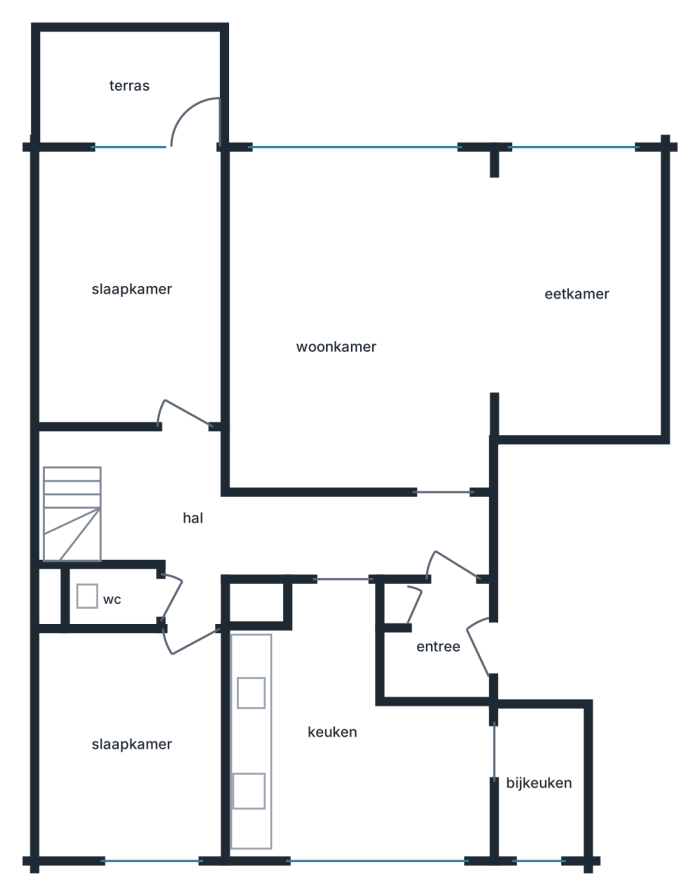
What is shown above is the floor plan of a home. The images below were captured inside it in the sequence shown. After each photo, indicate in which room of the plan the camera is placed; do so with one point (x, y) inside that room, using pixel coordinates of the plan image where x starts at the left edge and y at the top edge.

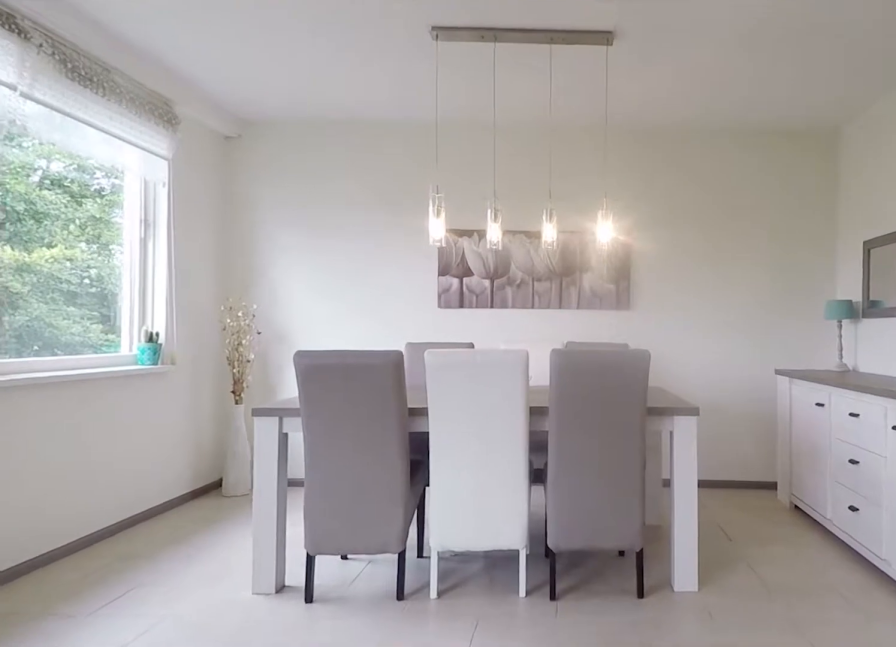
(361, 320)
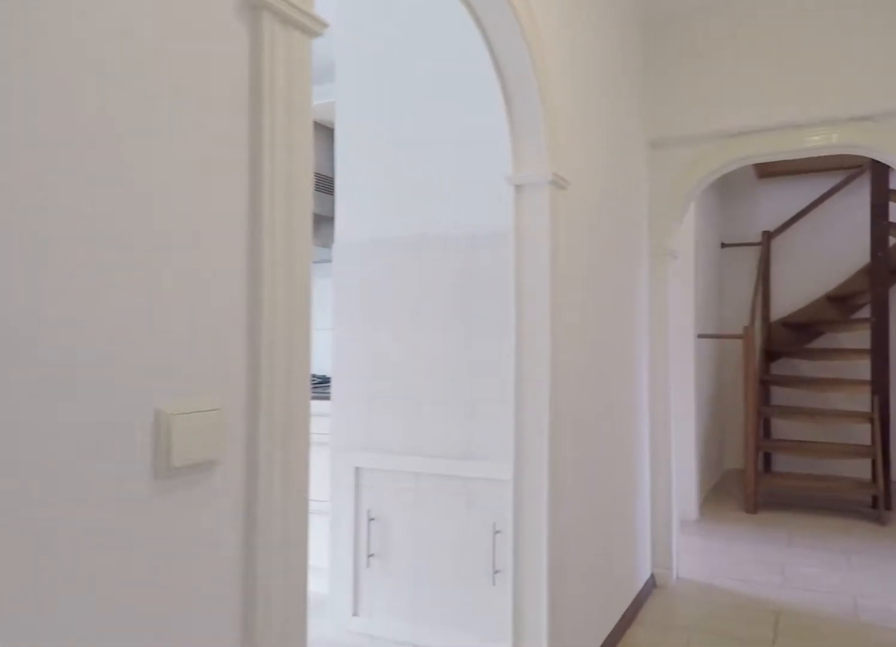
(293, 546)
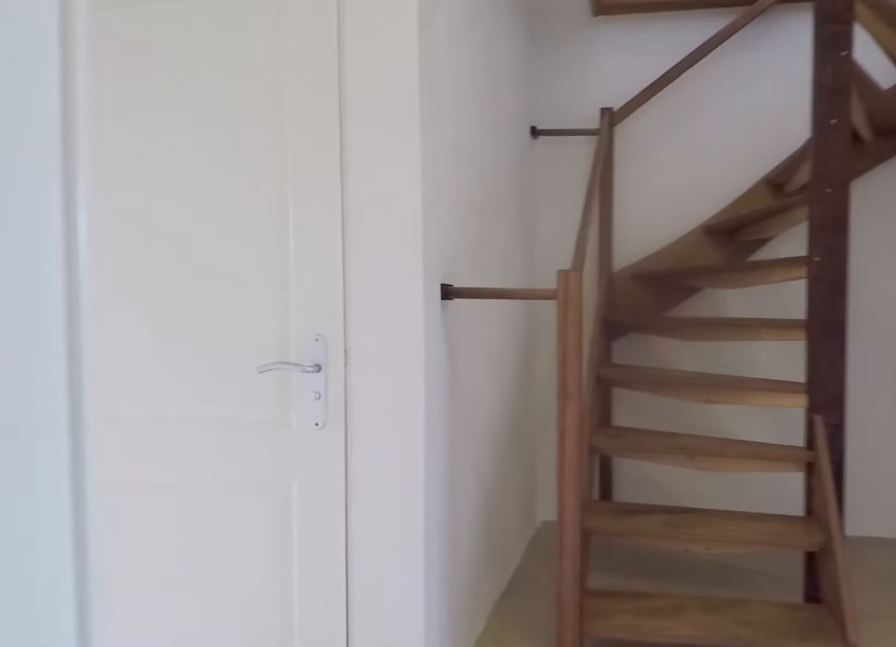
(293, 546)
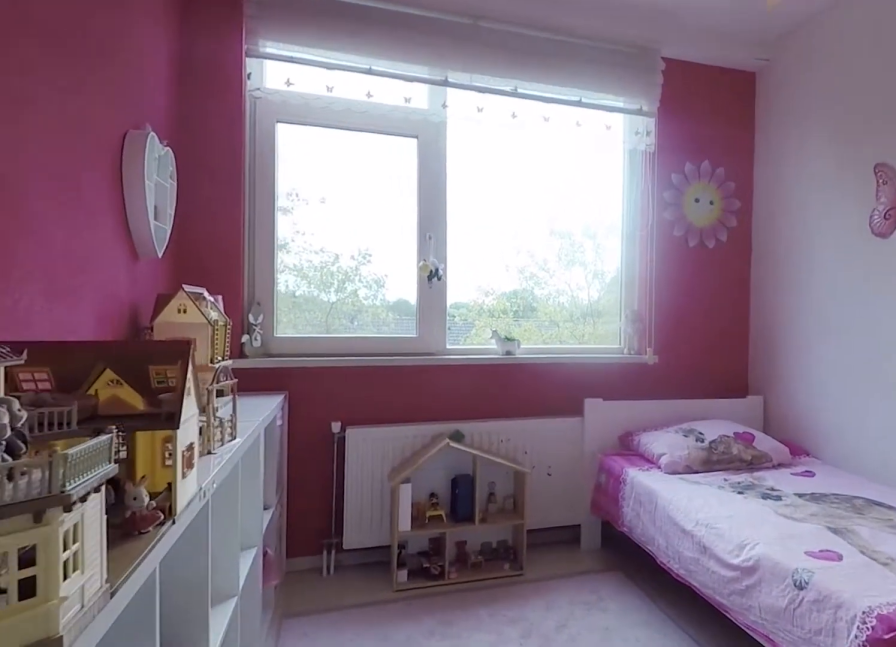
(133, 744)
